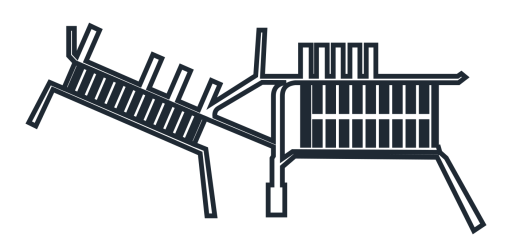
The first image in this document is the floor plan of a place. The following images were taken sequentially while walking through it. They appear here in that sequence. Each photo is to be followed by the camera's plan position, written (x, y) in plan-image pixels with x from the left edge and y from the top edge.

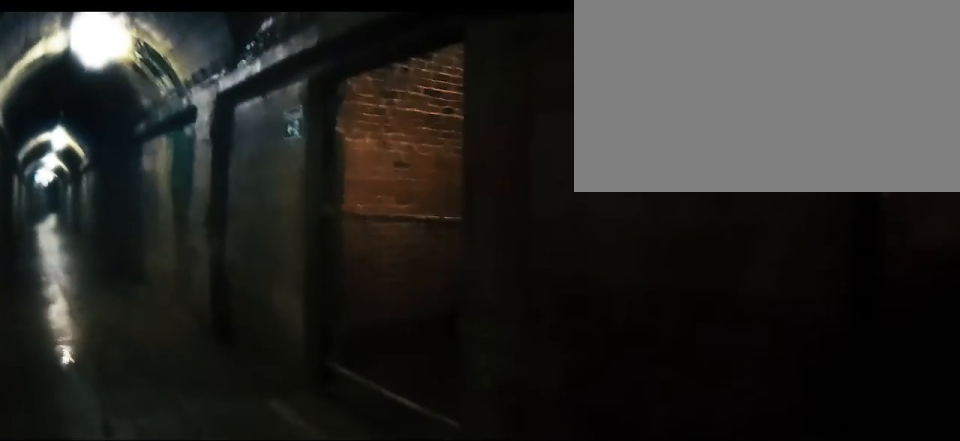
(375, 82)
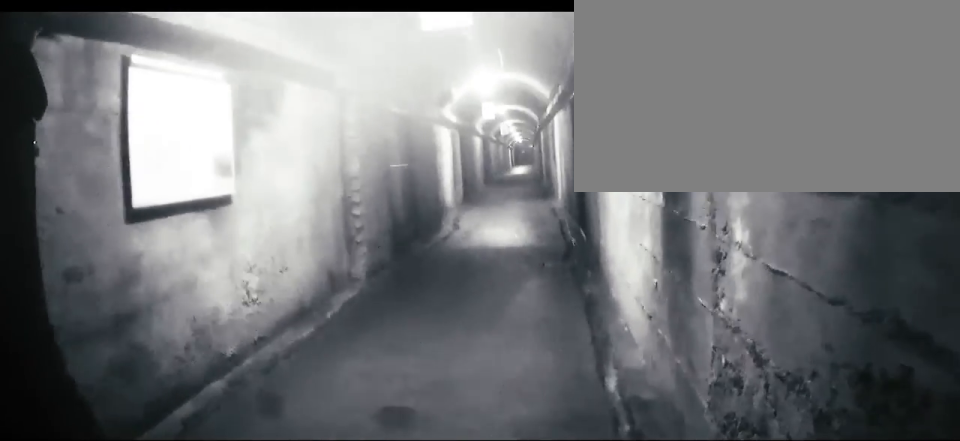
(193, 114)
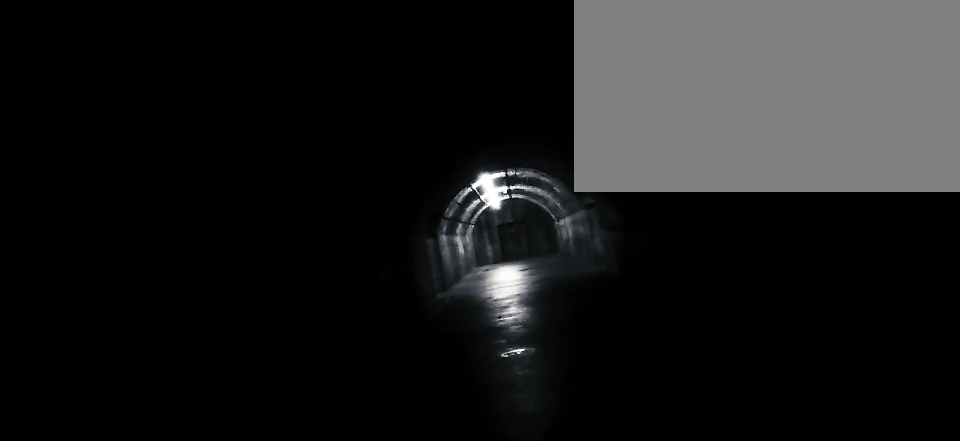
(307, 78)
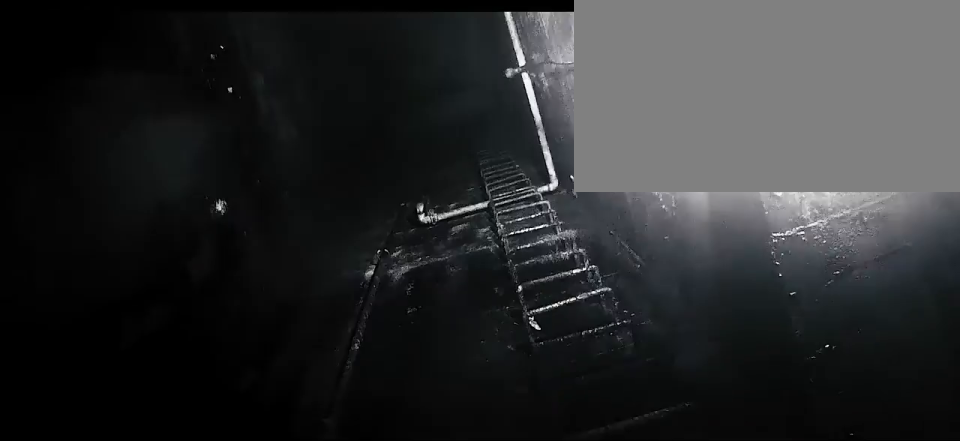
(261, 39)
